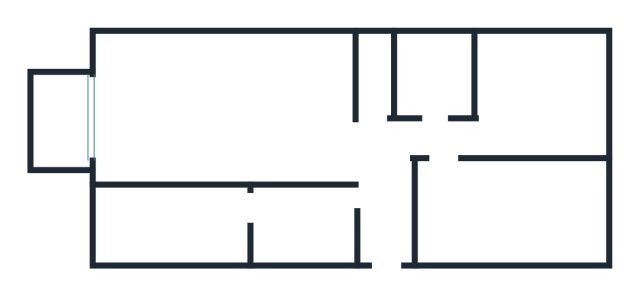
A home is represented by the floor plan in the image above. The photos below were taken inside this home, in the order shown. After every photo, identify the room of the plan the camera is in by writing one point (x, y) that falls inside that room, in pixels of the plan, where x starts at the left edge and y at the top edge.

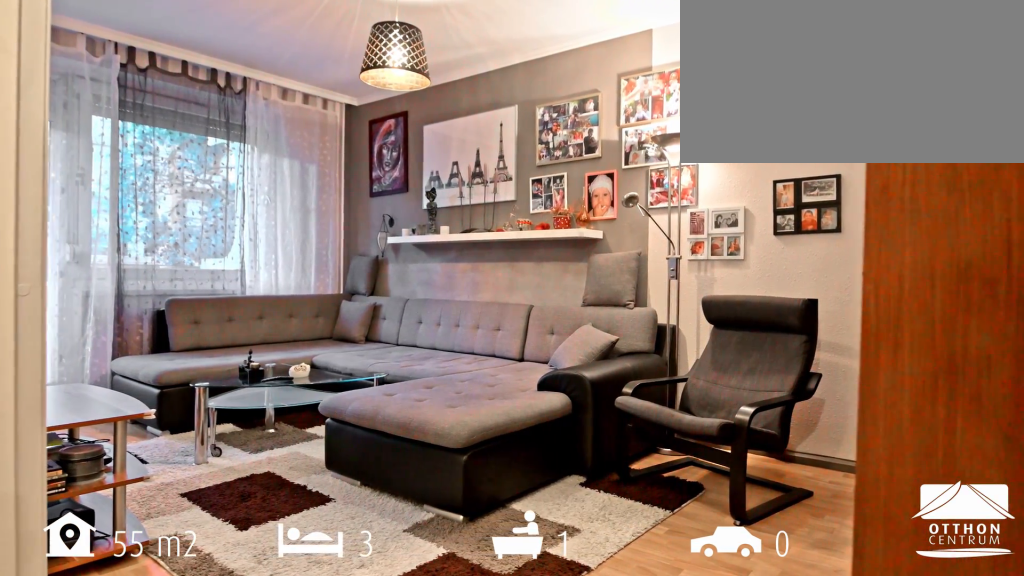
(230, 107)
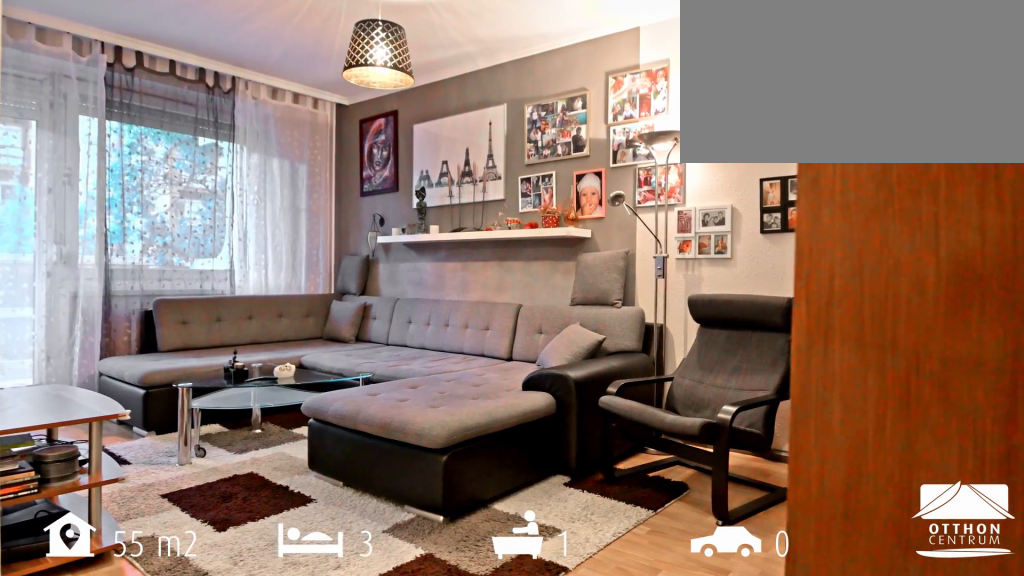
(230, 107)
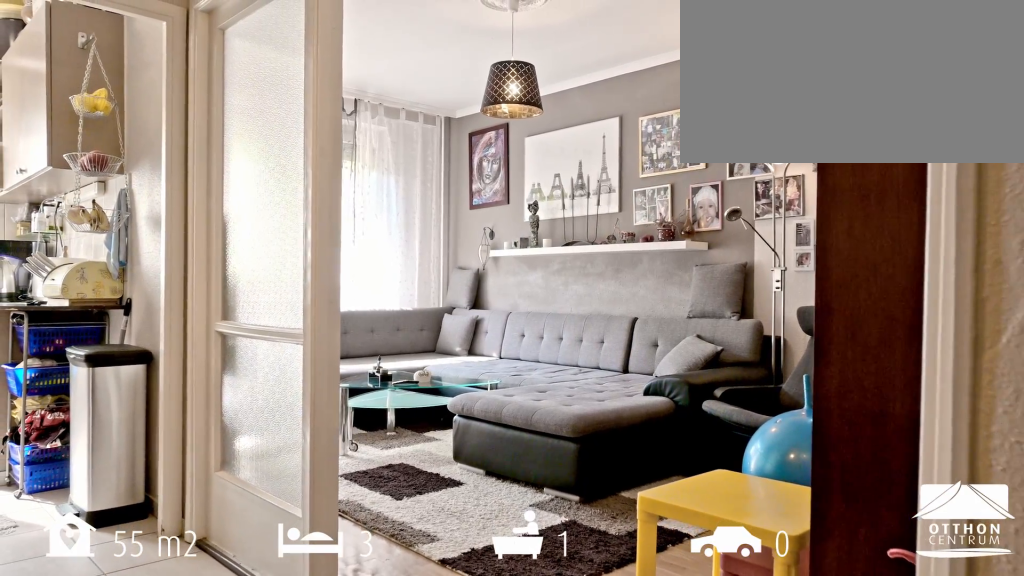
(385, 198)
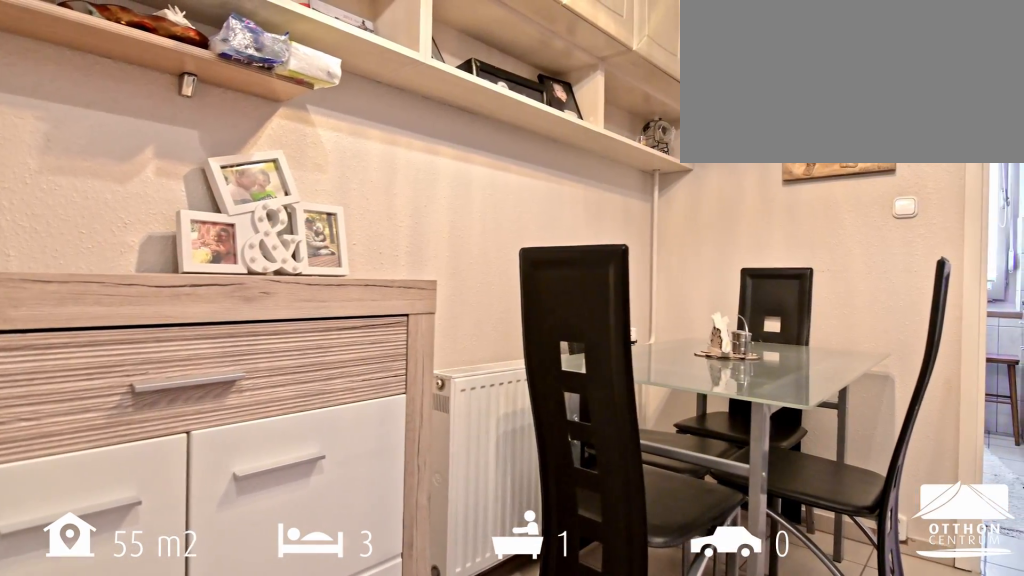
(301, 221)
